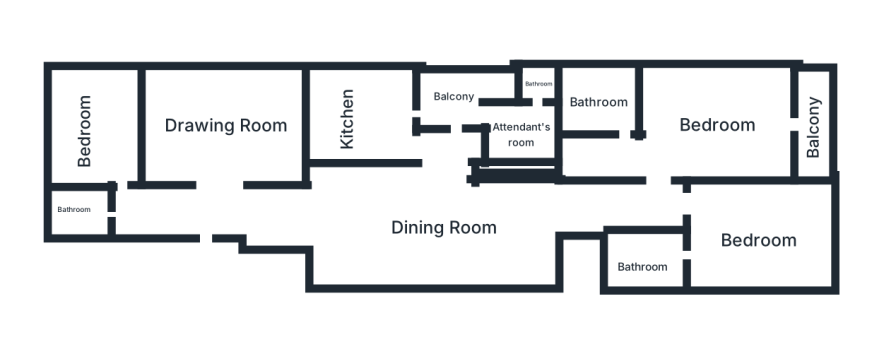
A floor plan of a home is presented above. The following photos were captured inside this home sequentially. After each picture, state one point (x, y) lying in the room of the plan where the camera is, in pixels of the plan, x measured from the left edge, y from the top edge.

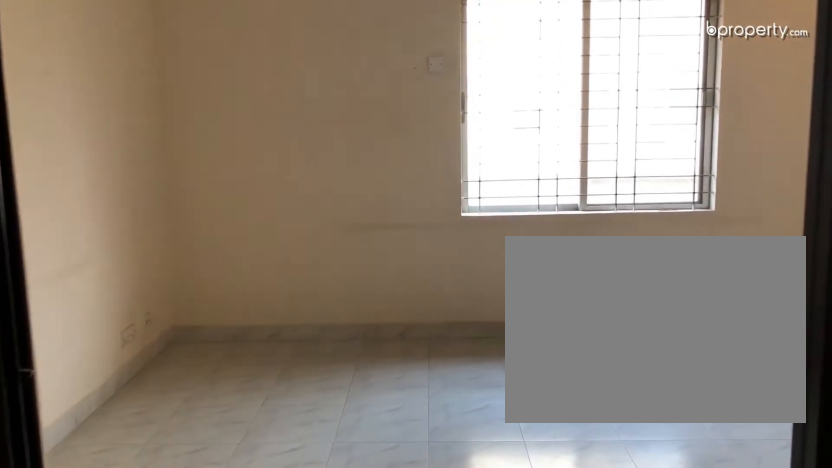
(211, 199)
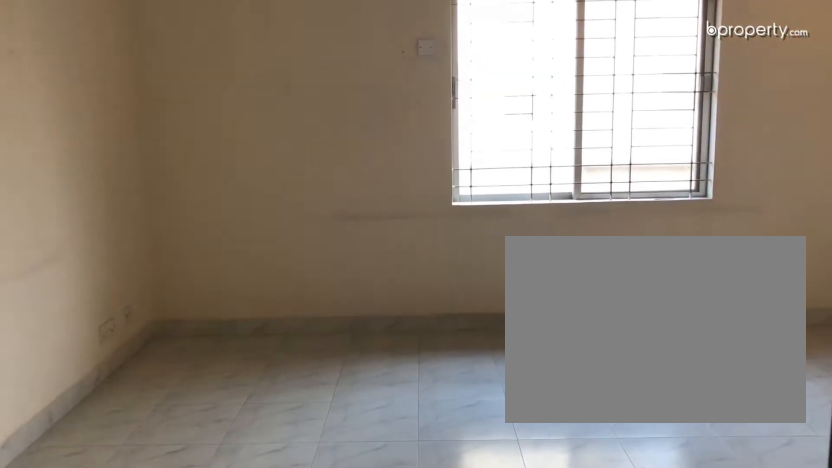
(211, 199)
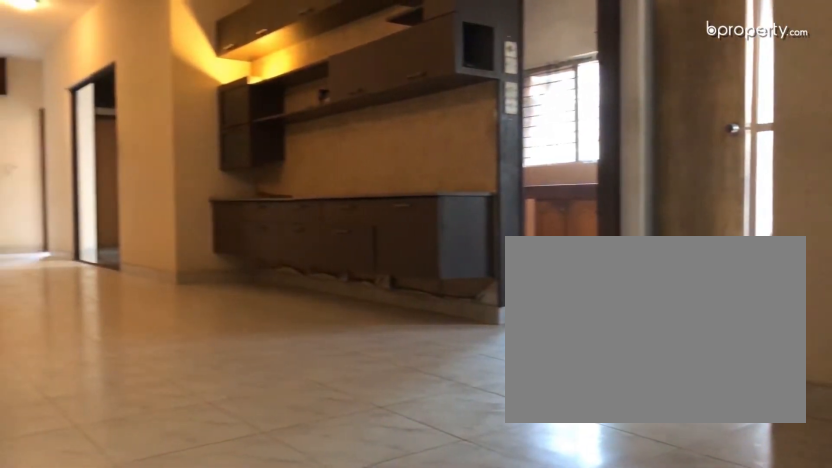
(374, 220)
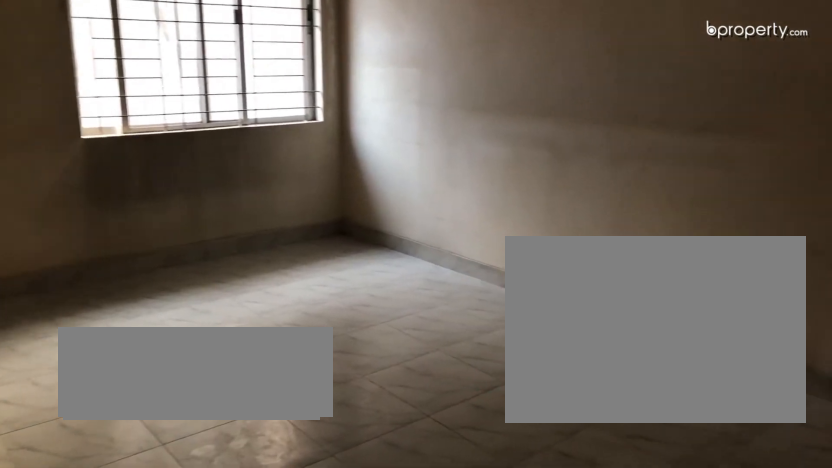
(755, 211)
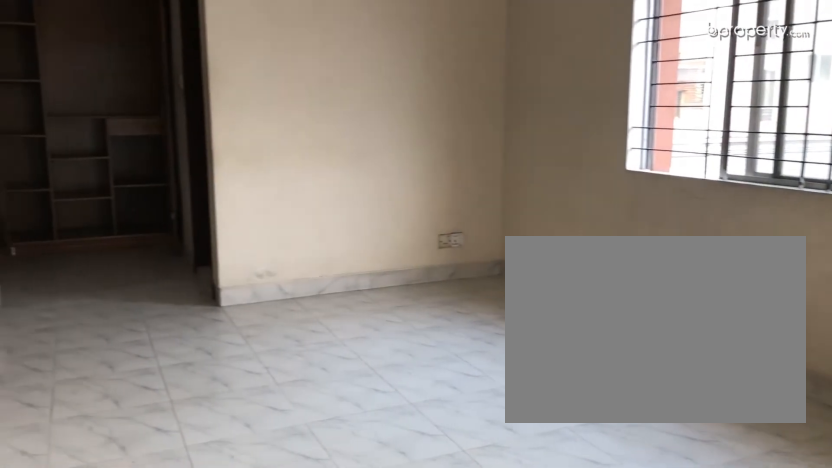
(713, 107)
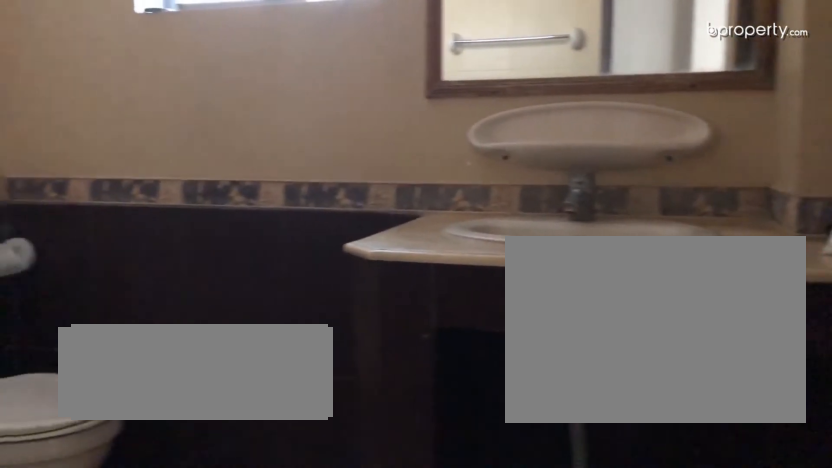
(604, 107)
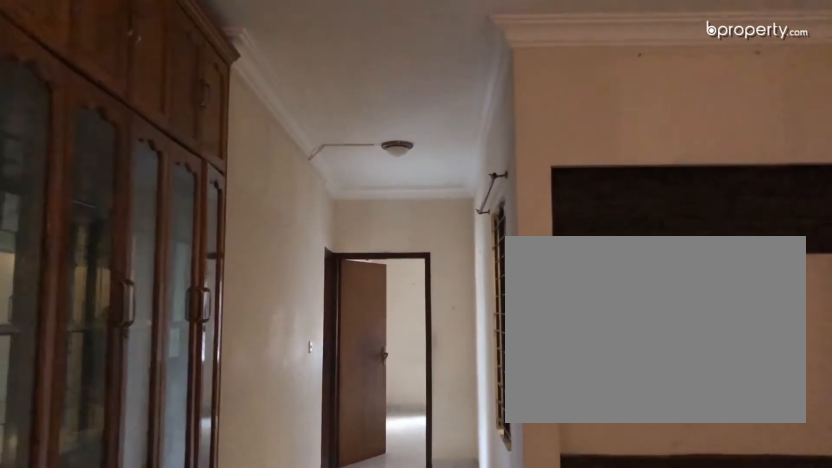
(502, 207)
